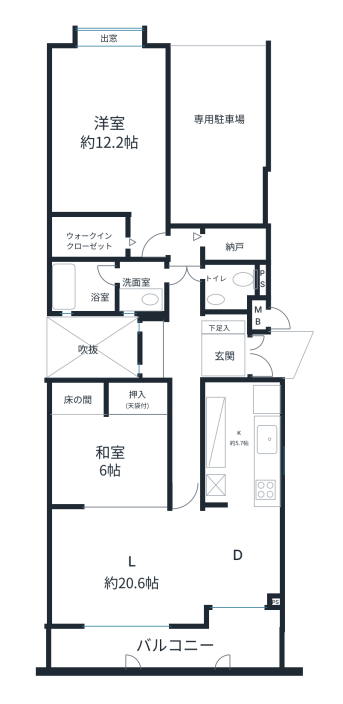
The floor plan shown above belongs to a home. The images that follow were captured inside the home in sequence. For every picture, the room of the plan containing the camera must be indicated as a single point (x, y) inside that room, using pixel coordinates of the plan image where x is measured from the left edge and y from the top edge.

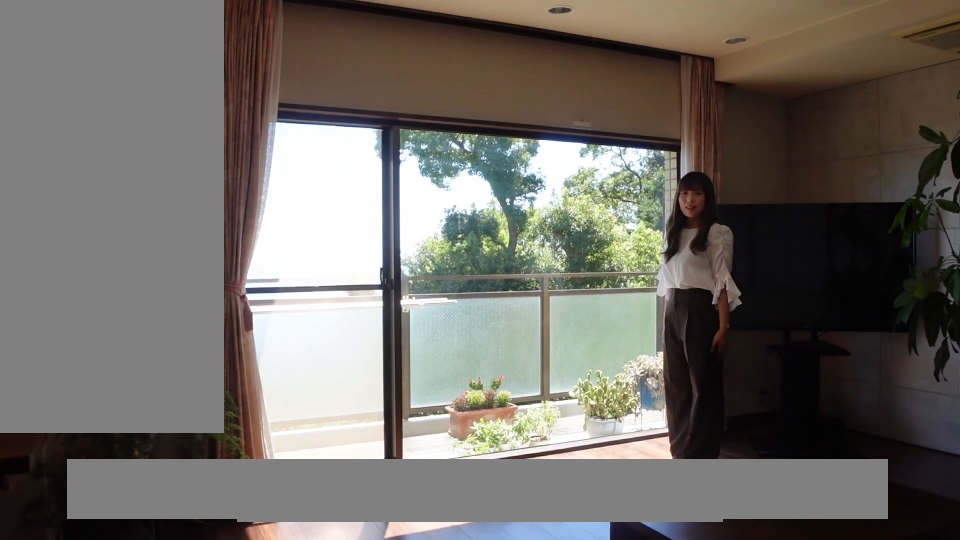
(170, 562)
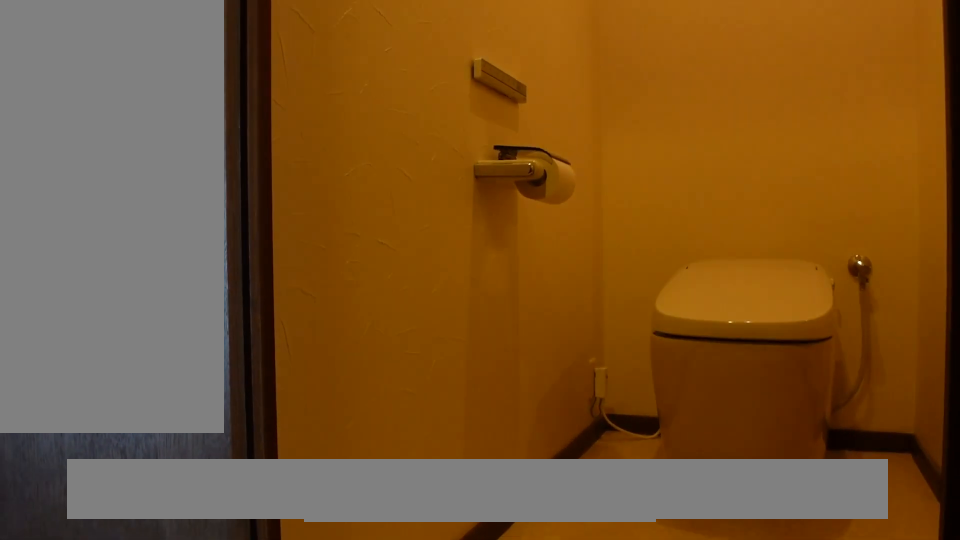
(227, 286)
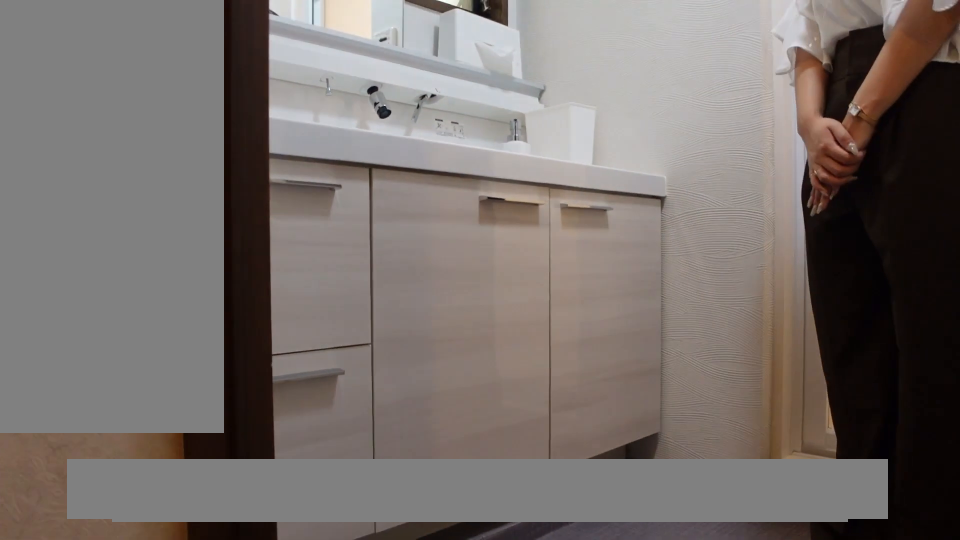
(141, 286)
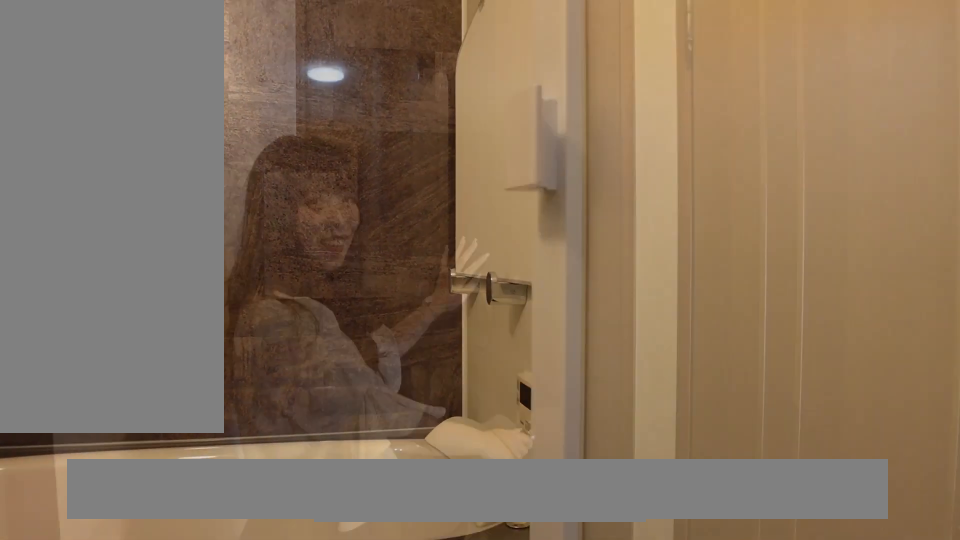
(81, 285)
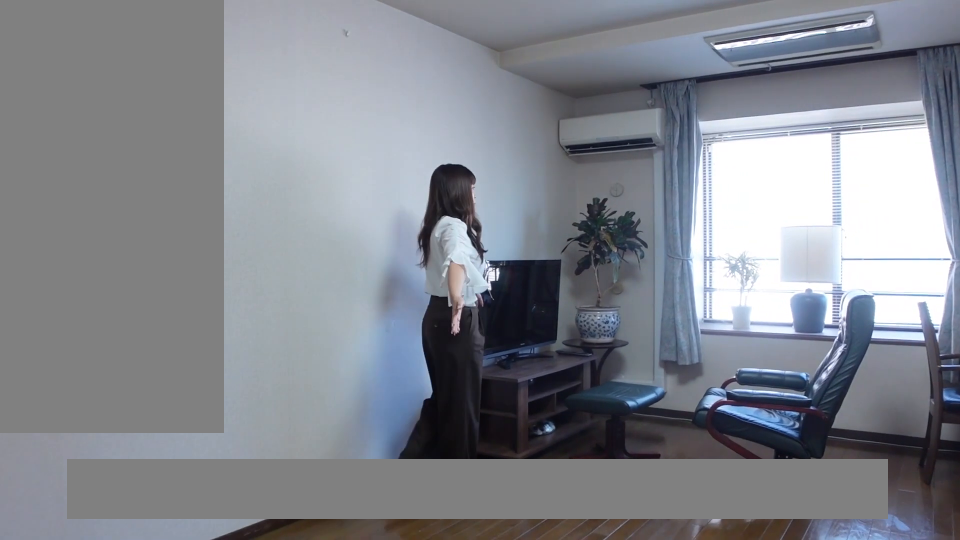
(102, 126)
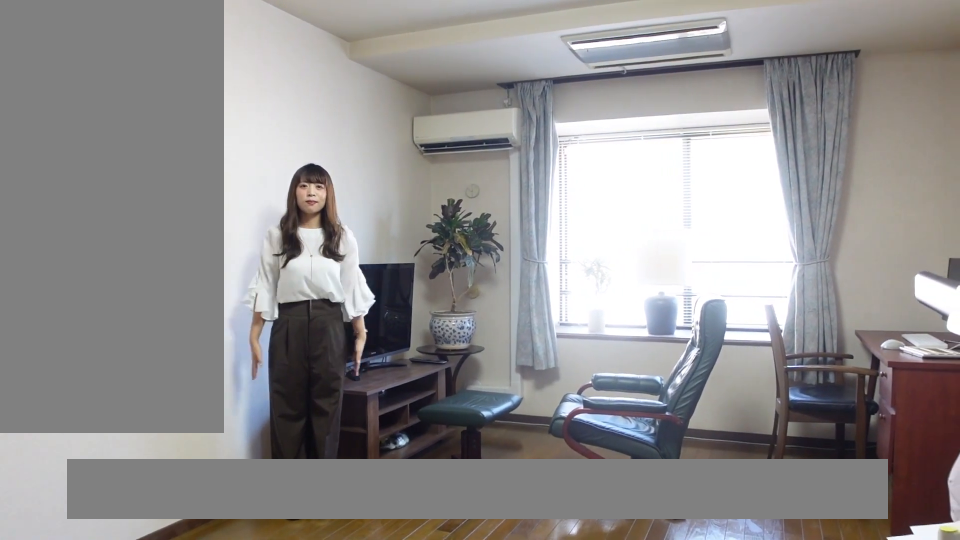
(102, 126)
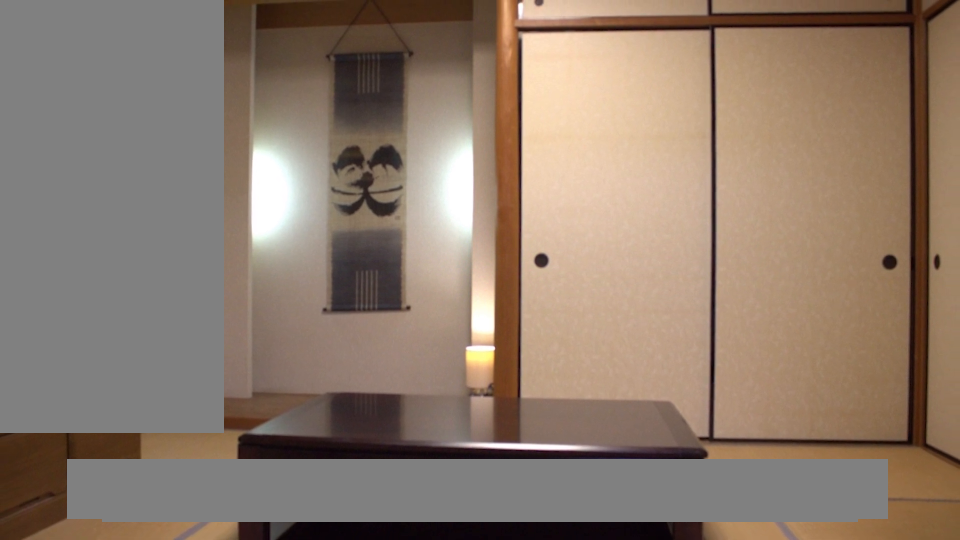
(108, 456)
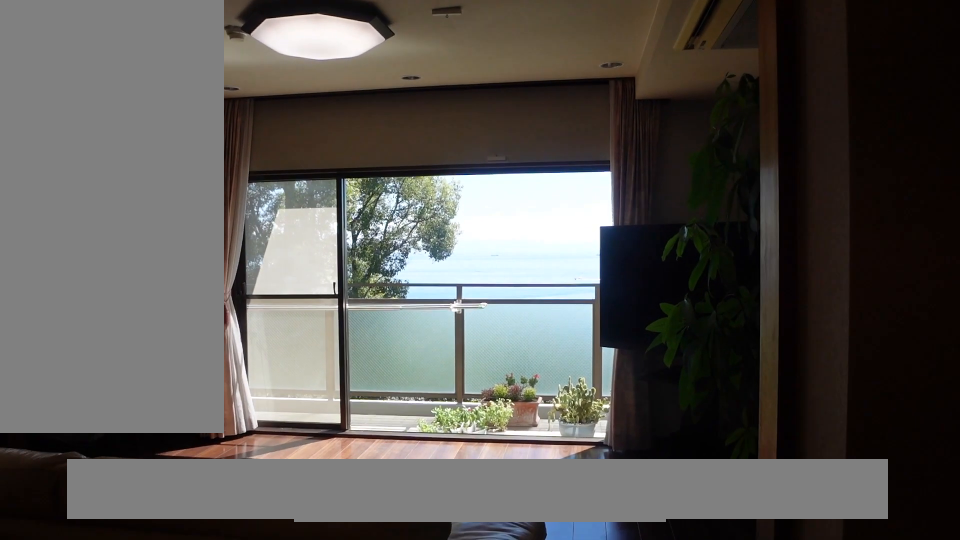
(108, 456)
